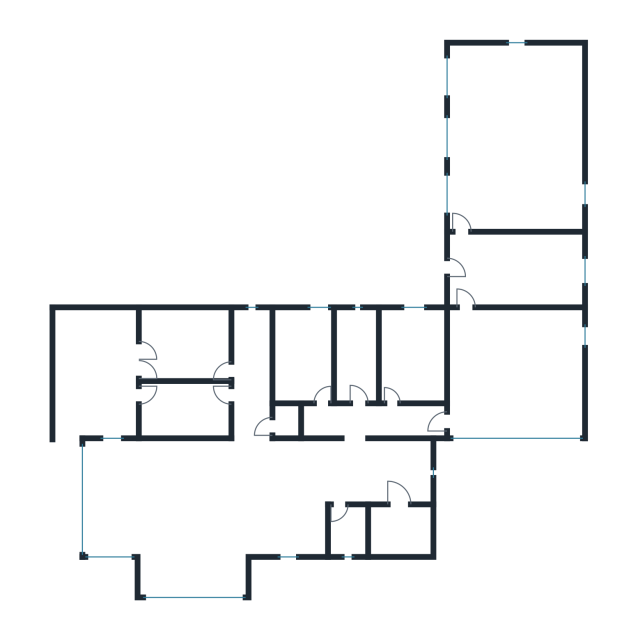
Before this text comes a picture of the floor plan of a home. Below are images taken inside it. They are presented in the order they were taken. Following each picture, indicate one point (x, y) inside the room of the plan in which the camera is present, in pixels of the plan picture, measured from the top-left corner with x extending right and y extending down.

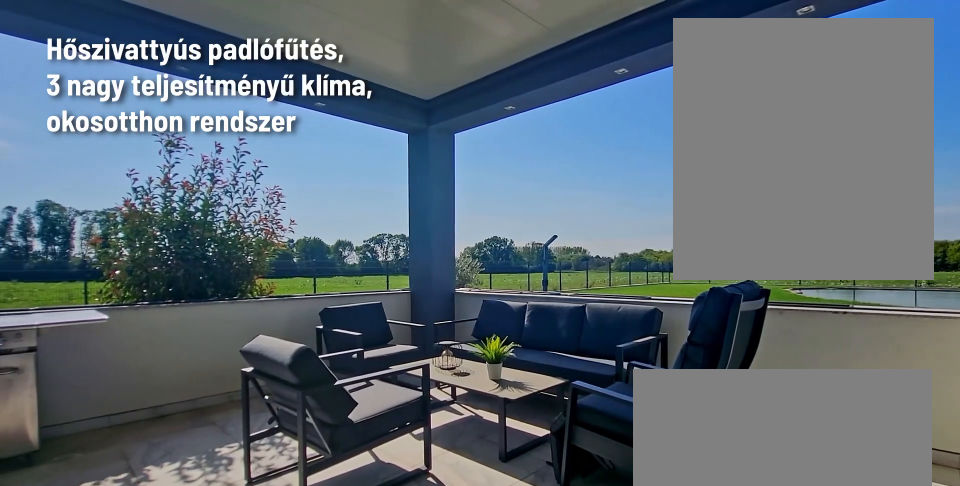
(96, 375)
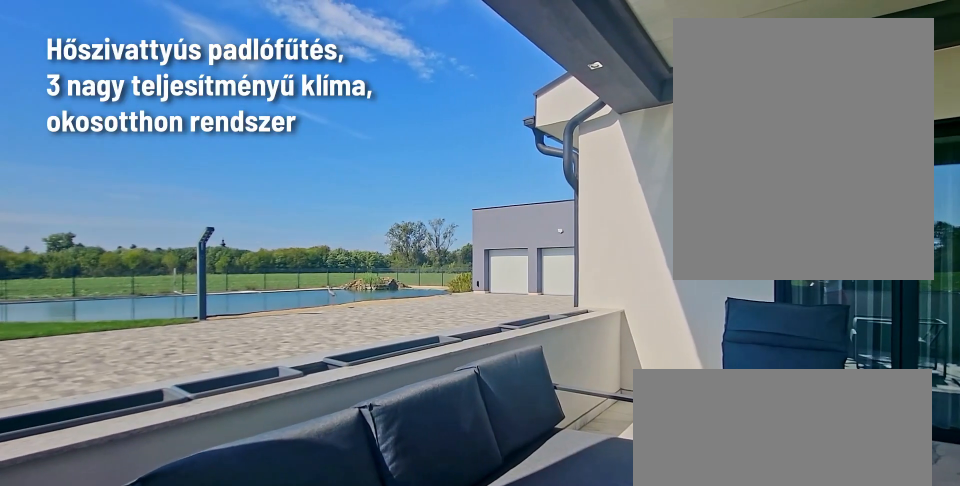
(97, 375)
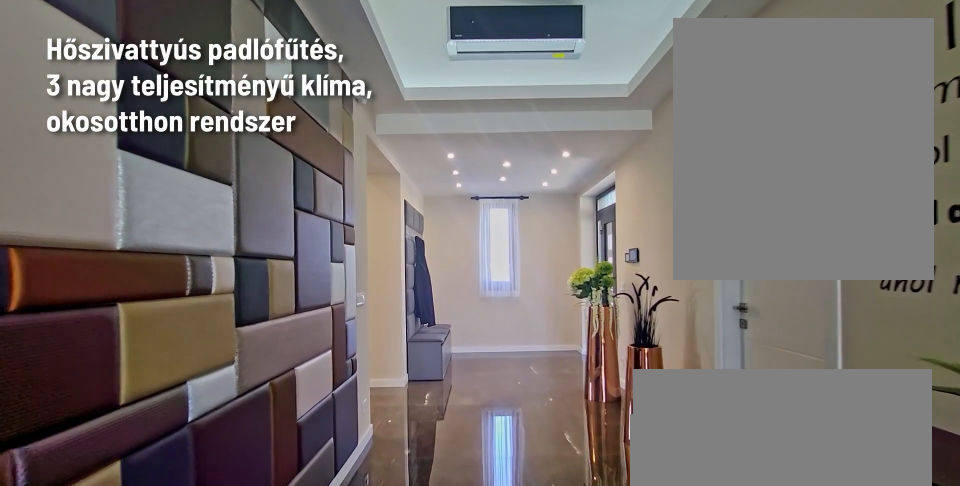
(351, 470)
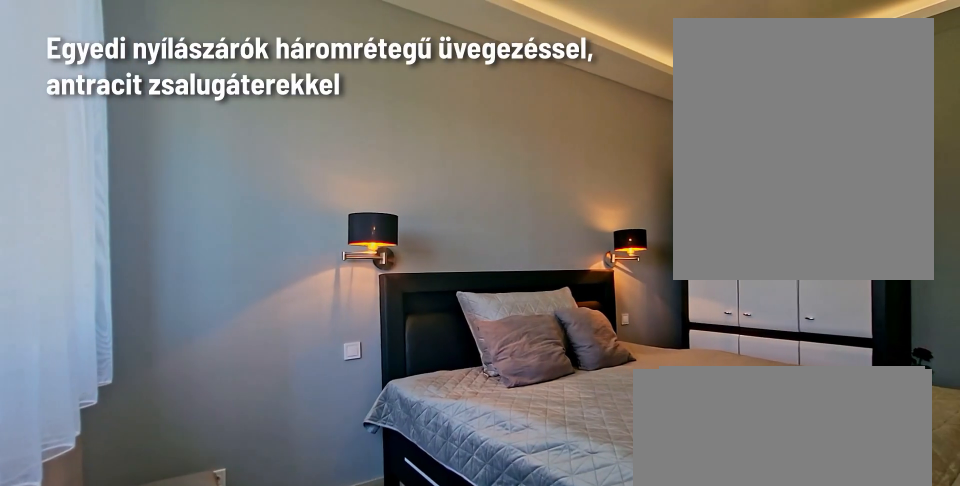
(413, 358)
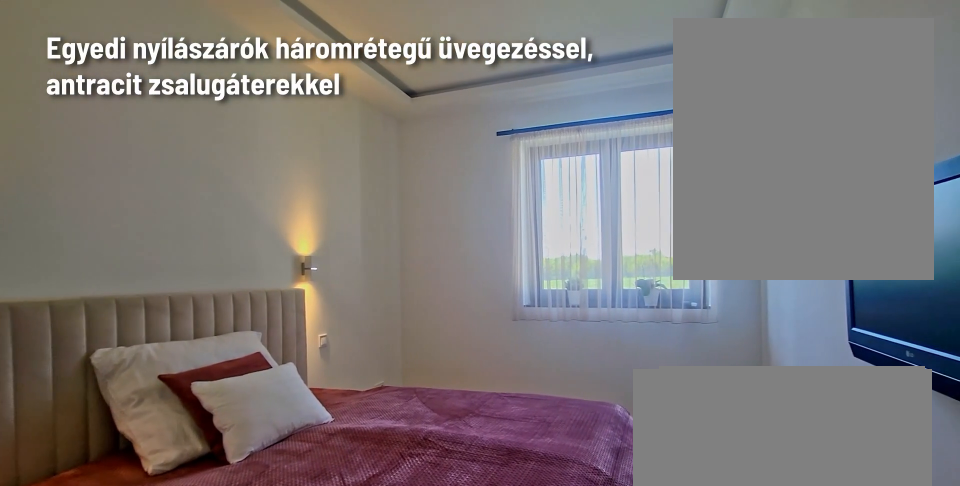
(306, 358)
